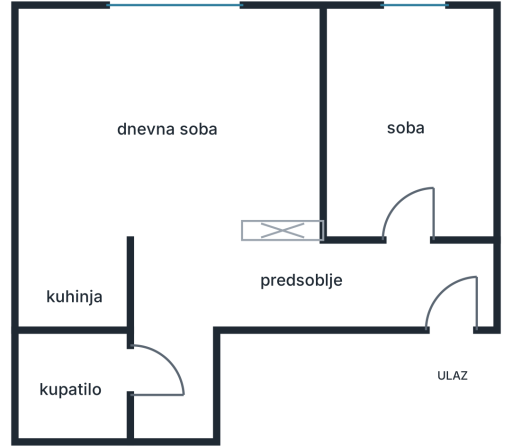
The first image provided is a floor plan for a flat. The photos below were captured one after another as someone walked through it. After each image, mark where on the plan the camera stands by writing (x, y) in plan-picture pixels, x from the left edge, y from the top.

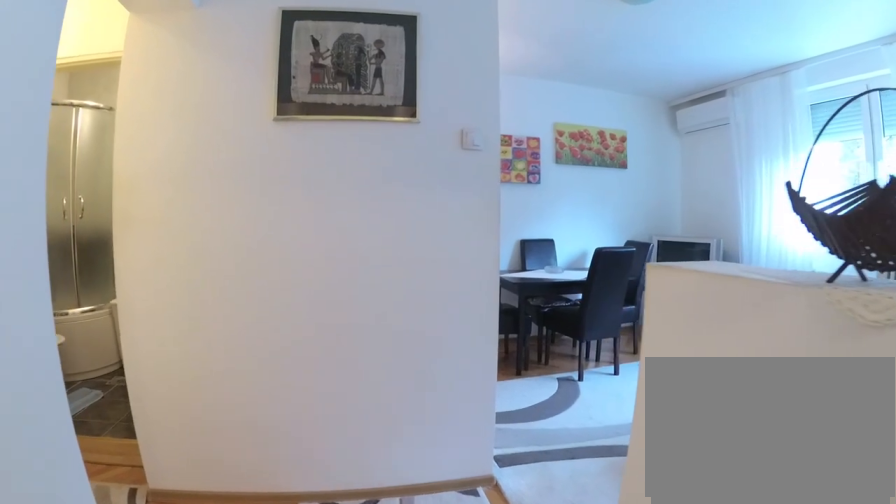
(307, 271)
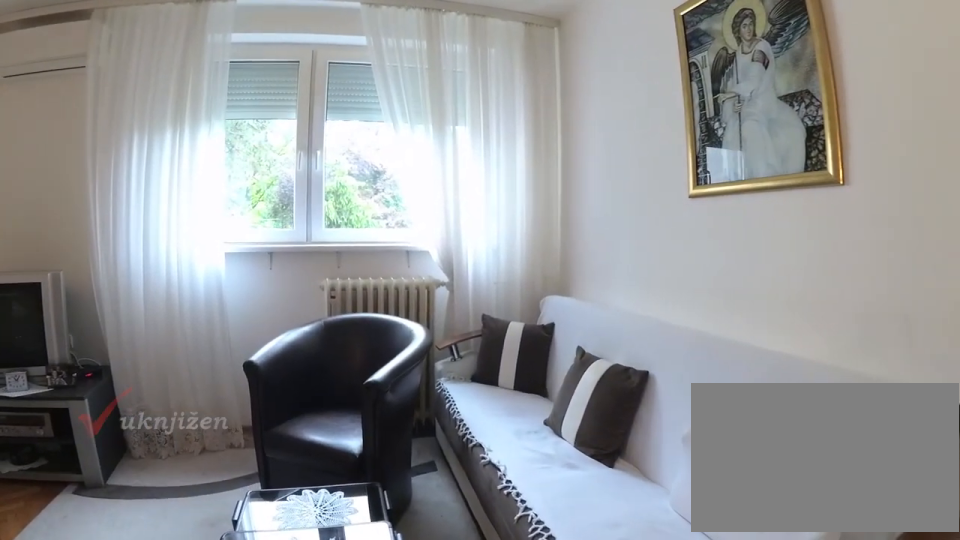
(234, 191)
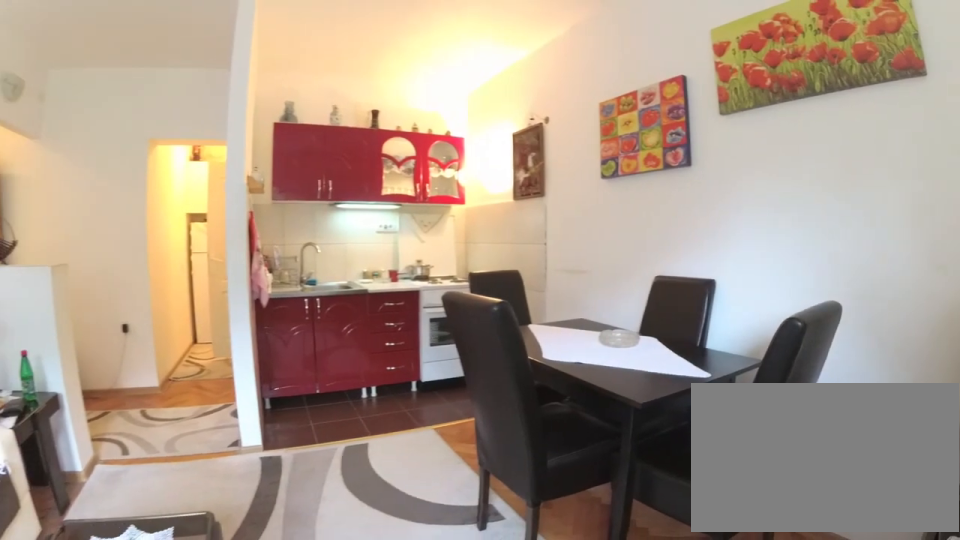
(221, 59)
